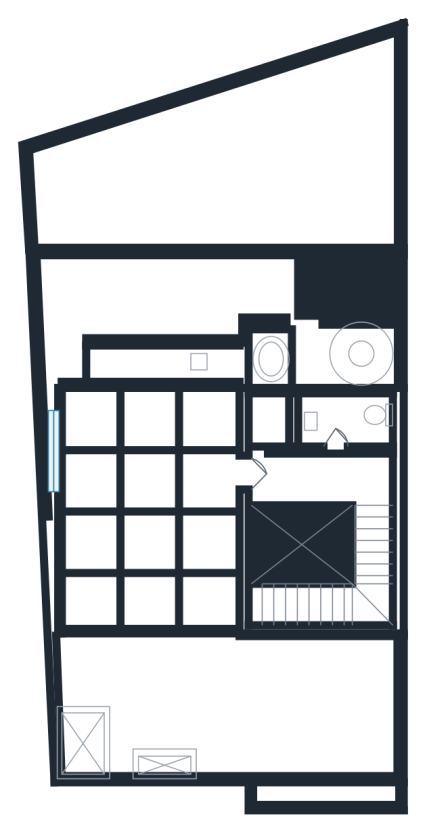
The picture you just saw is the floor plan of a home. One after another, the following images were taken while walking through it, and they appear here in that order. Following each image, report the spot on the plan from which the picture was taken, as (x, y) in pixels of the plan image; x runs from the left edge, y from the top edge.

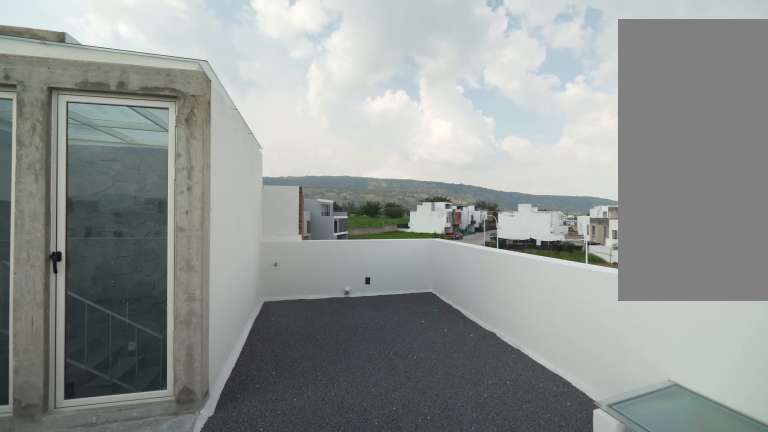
(68, 646)
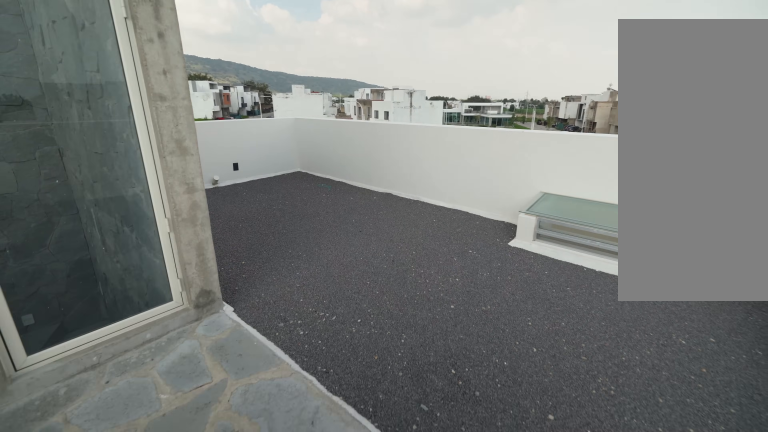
(188, 647)
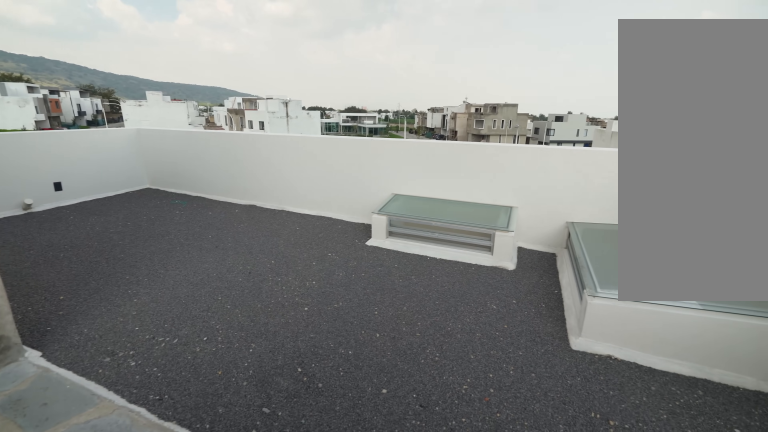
(108, 621)
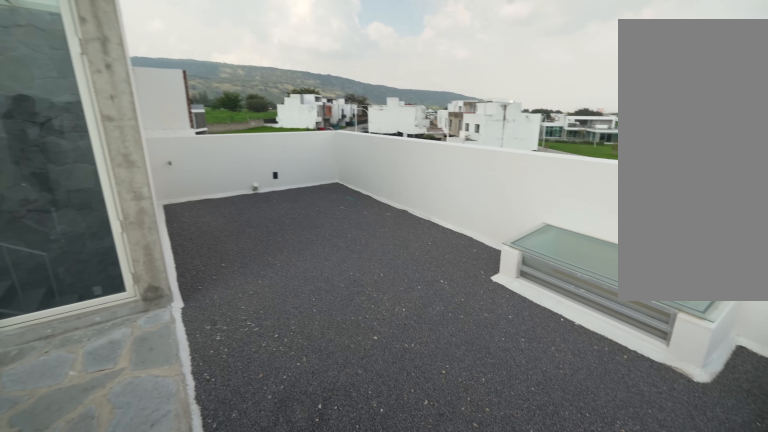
(95, 618)
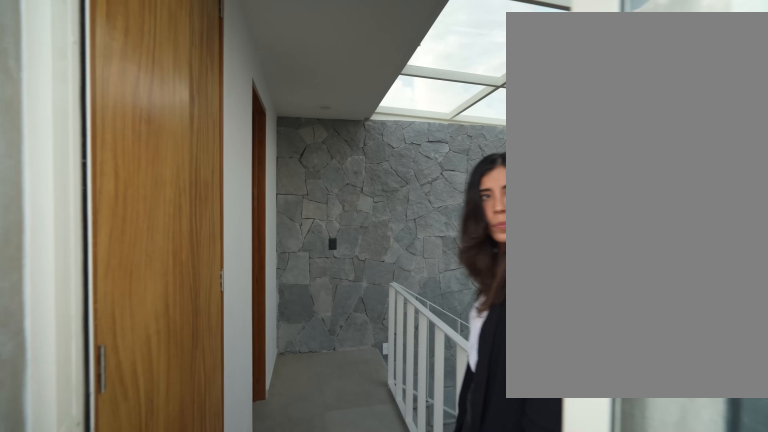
(200, 477)
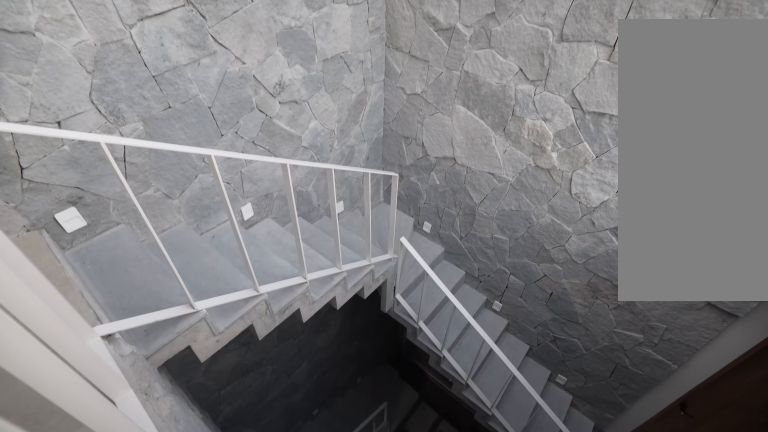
(294, 477)
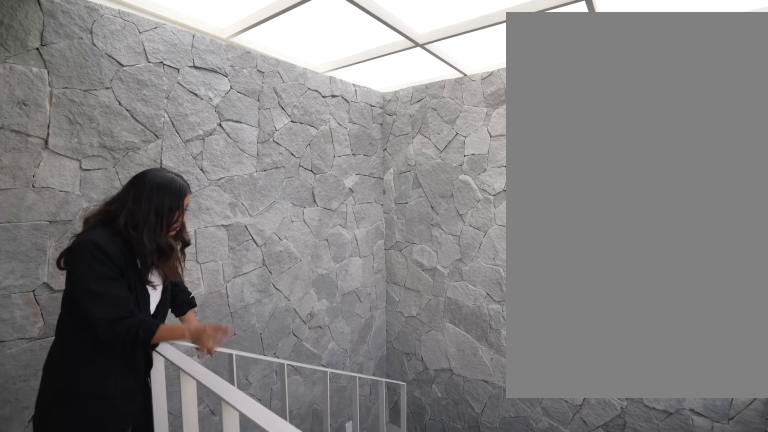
(303, 481)
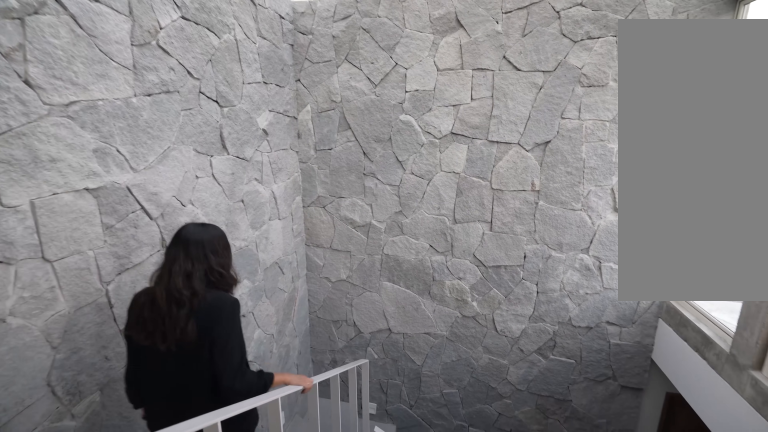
(320, 475)
